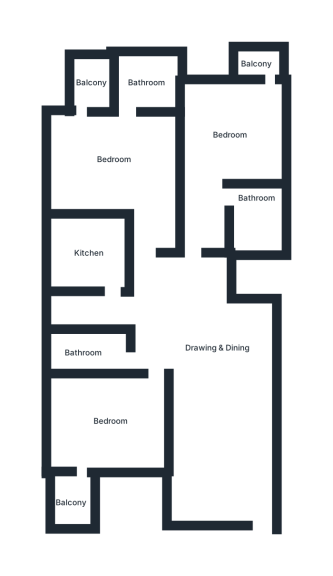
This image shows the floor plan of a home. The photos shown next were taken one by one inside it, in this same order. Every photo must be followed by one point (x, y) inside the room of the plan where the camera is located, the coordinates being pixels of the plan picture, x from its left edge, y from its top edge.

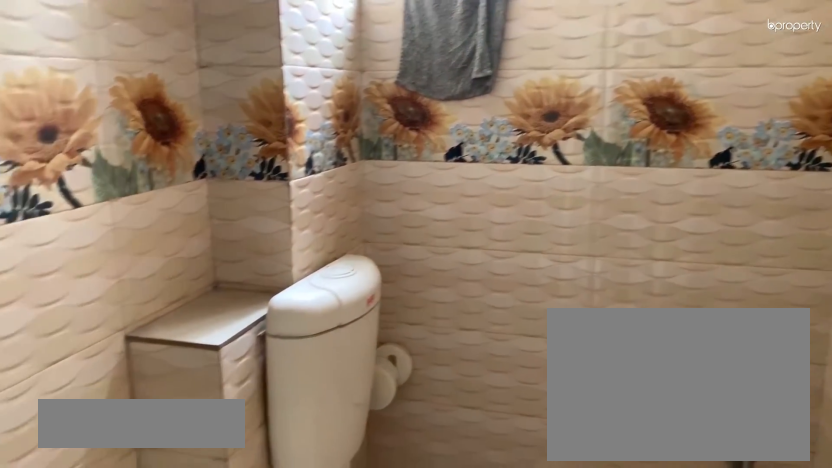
(81, 353)
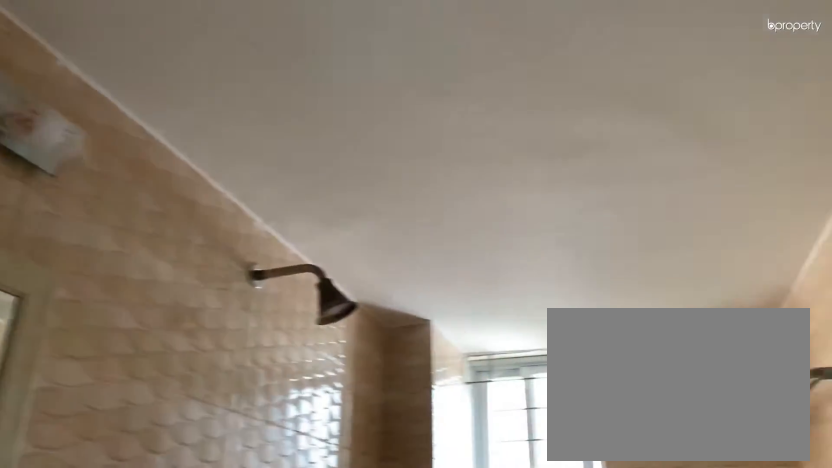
(81, 353)
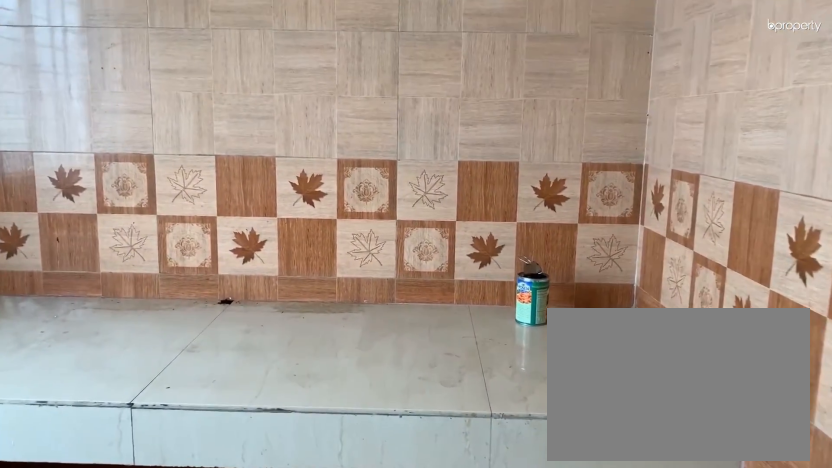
(85, 254)
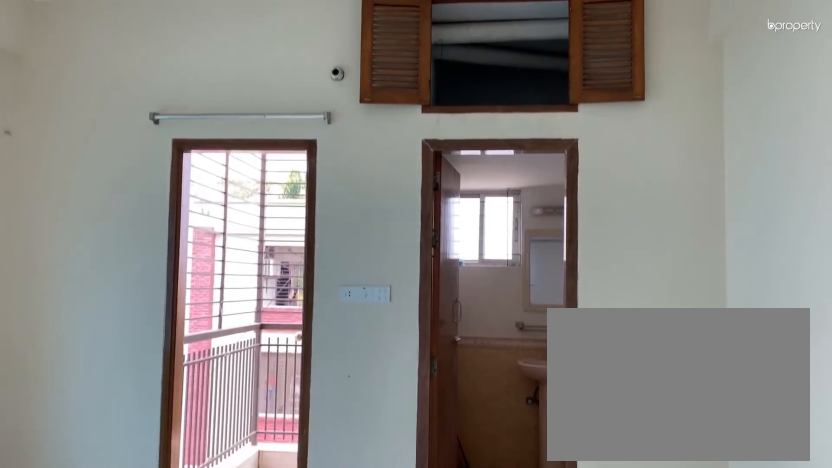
(119, 142)
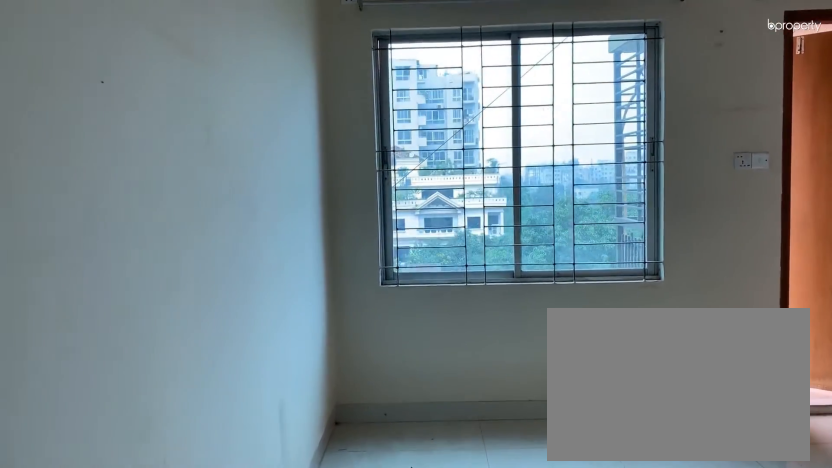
(231, 135)
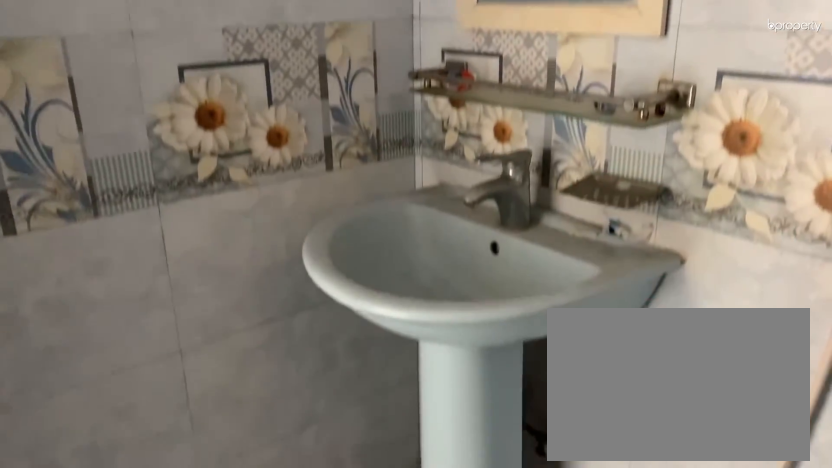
(249, 206)
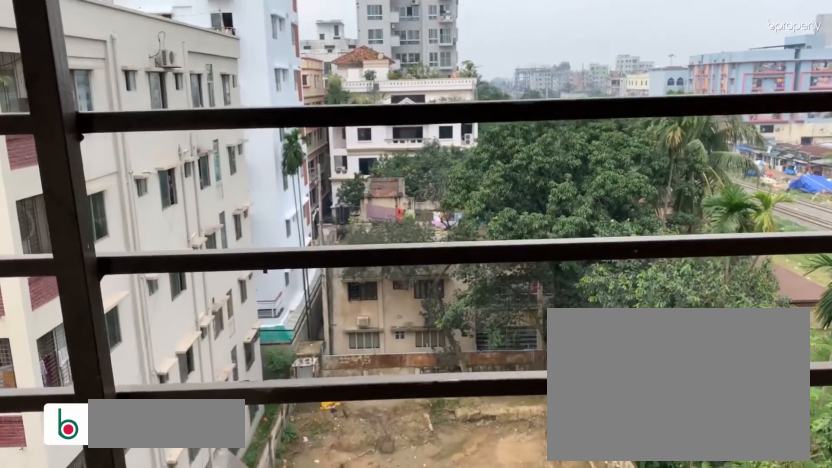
(254, 62)
